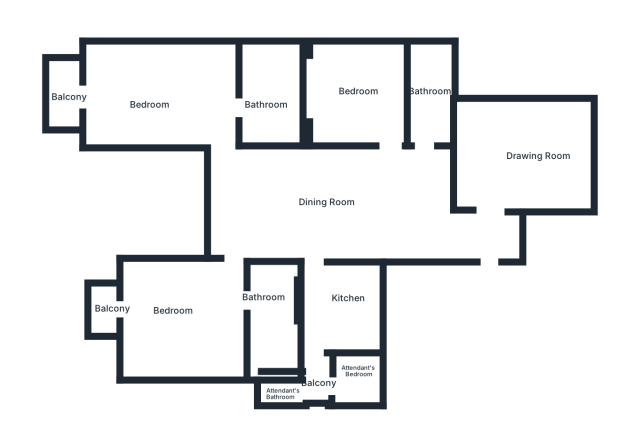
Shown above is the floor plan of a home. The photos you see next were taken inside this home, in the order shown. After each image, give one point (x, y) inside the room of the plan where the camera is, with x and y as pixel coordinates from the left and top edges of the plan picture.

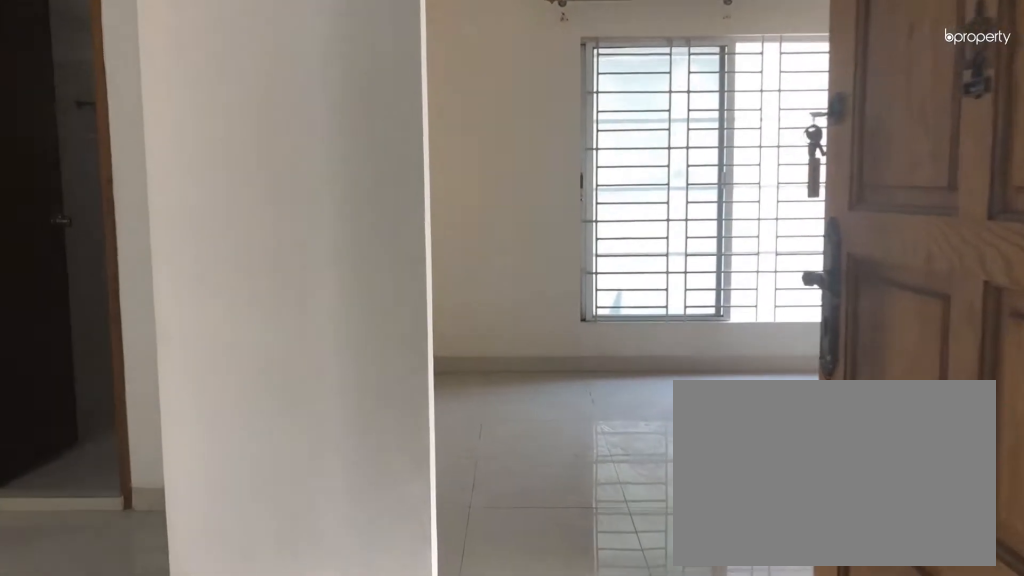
(487, 261)
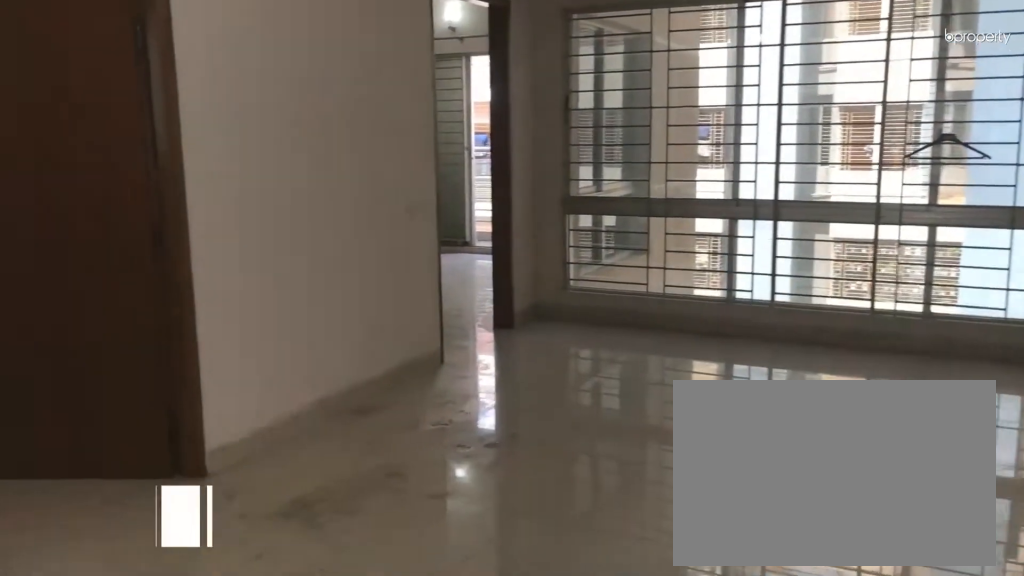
(324, 207)
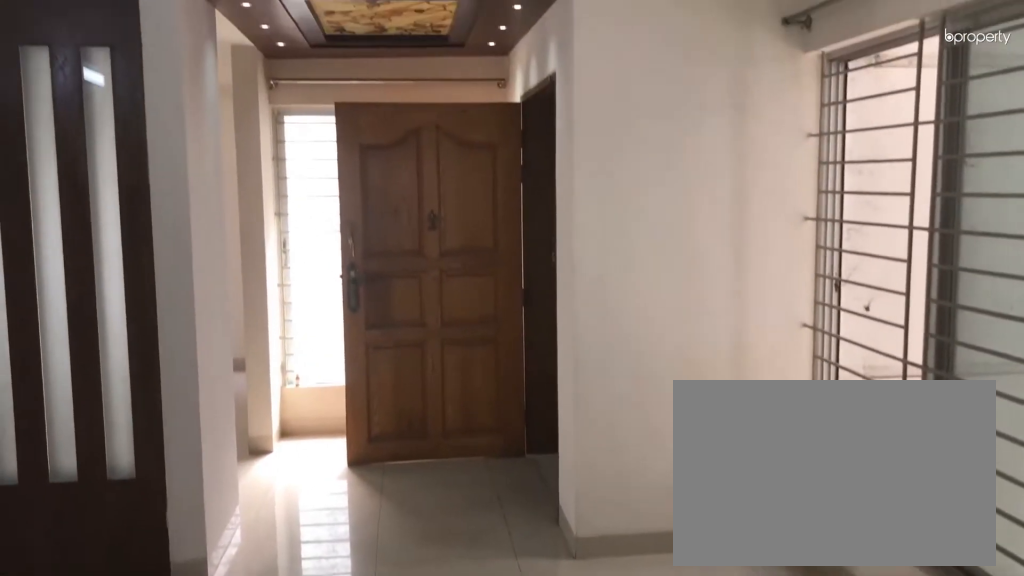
(324, 207)
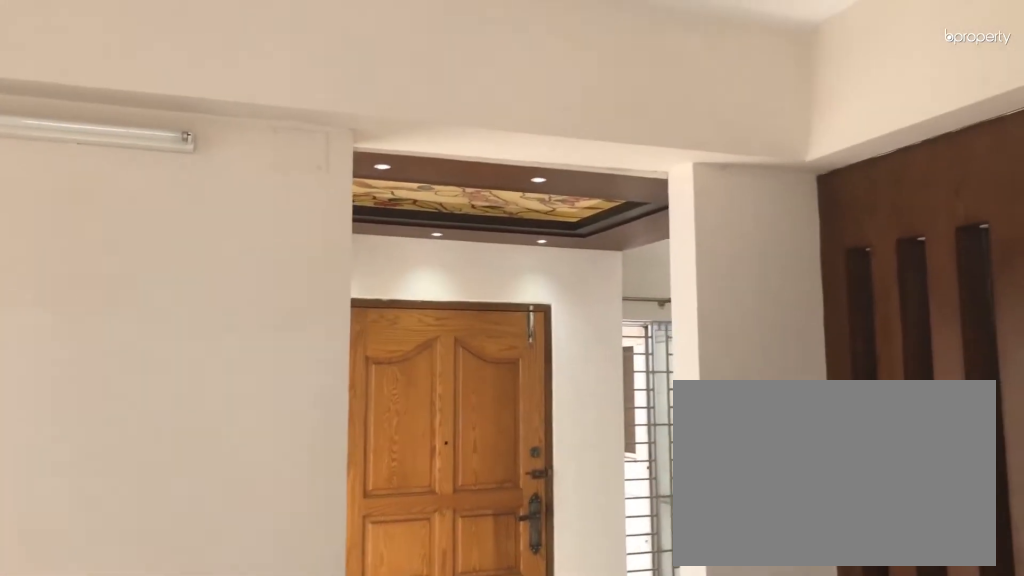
(512, 163)
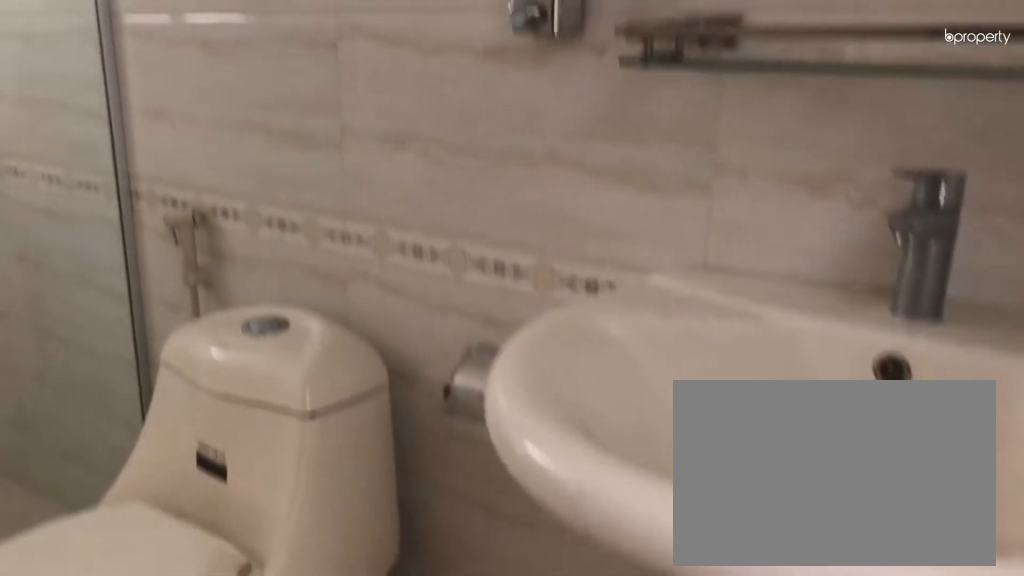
(431, 98)
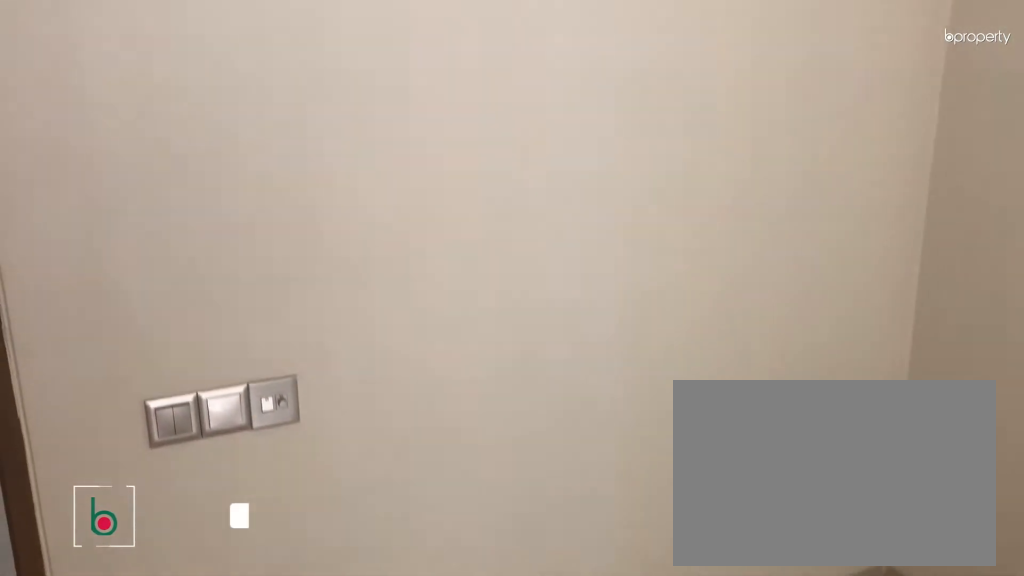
(360, 95)
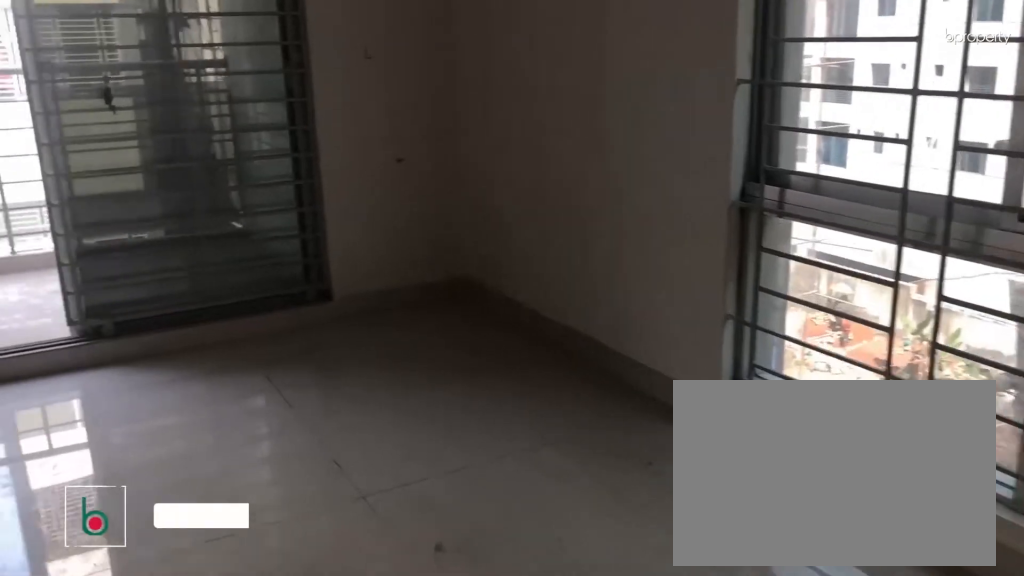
(140, 90)
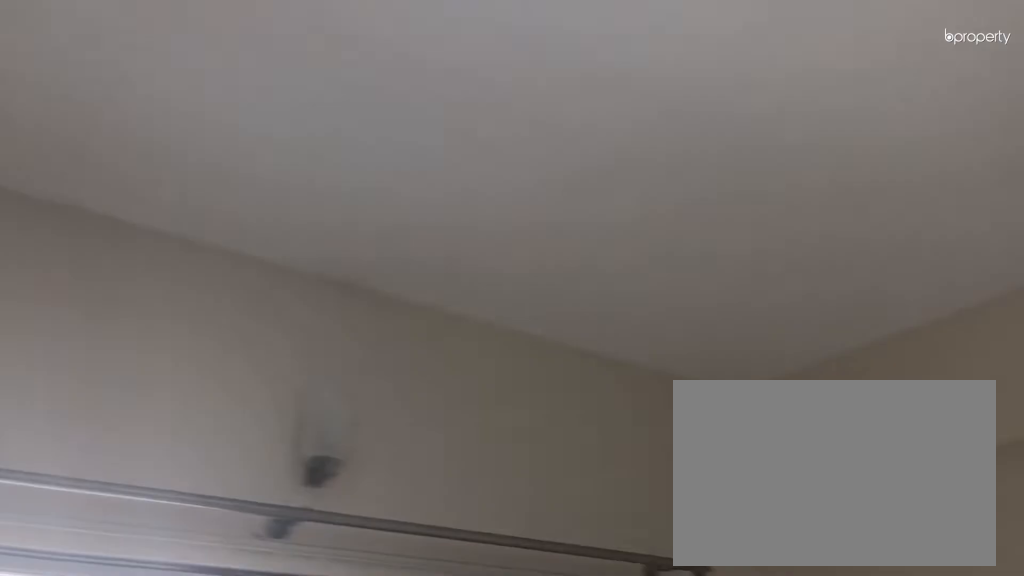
(140, 90)
